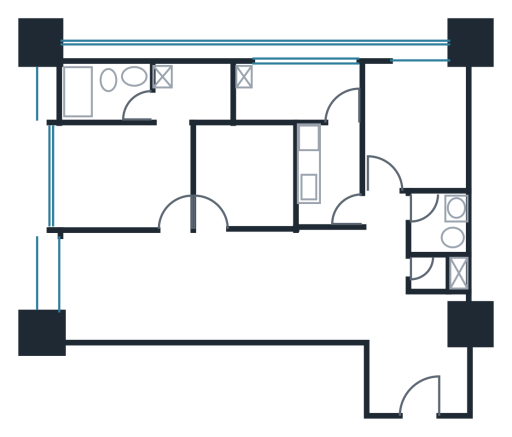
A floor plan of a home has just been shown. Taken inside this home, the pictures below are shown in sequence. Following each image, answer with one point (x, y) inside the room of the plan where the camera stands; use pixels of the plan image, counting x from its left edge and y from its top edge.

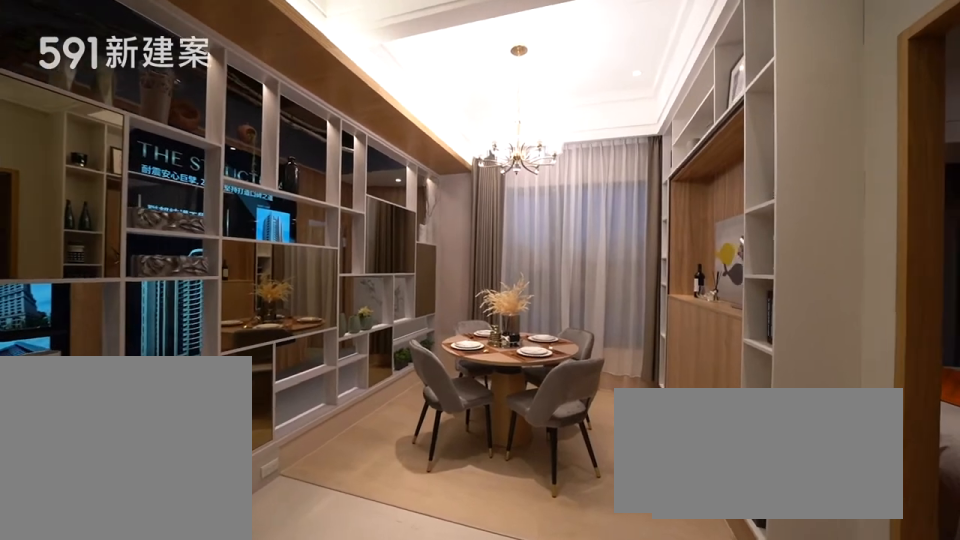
(107, 285)
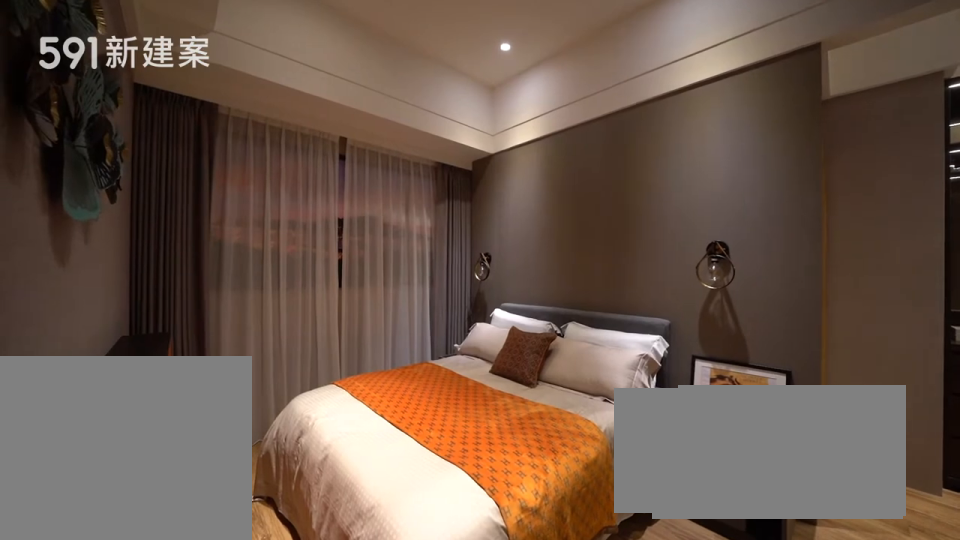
(138, 154)
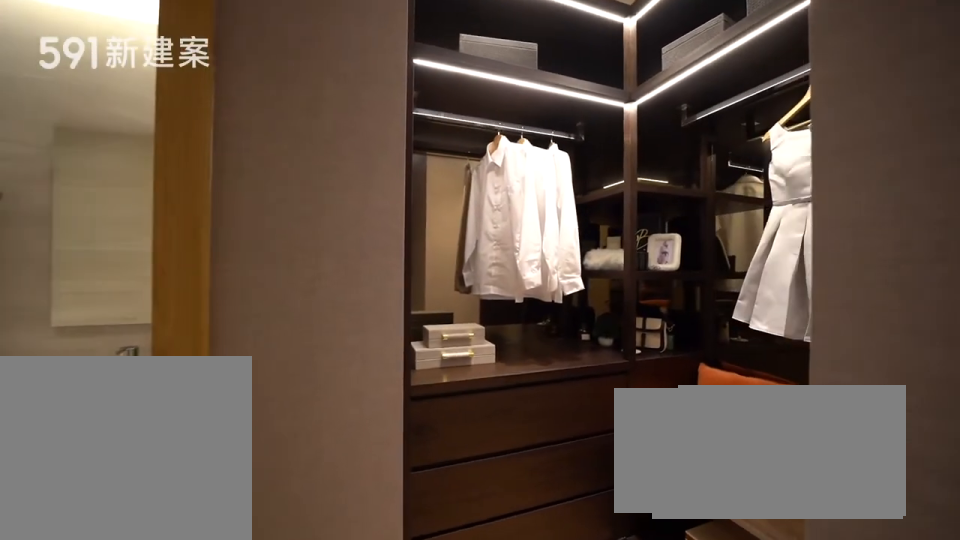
(138, 154)
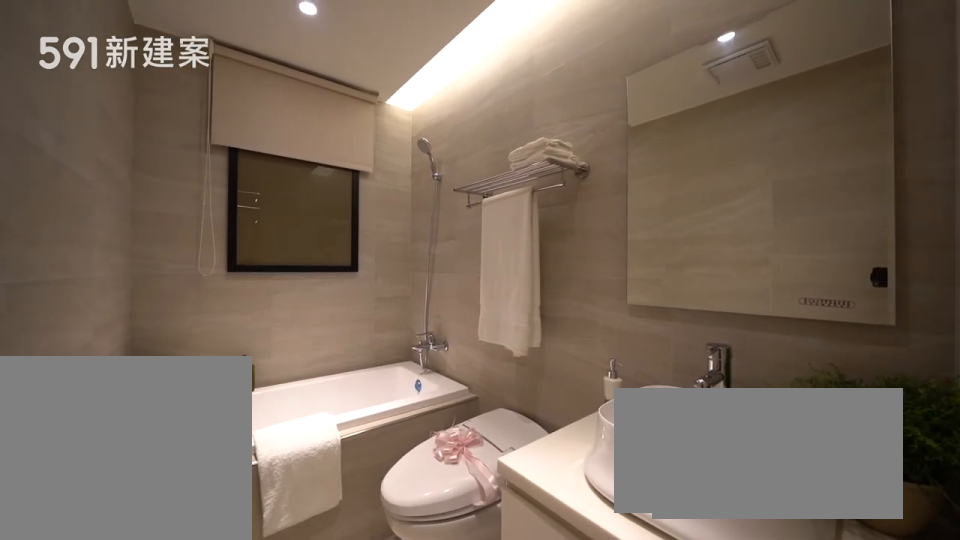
(104, 91)
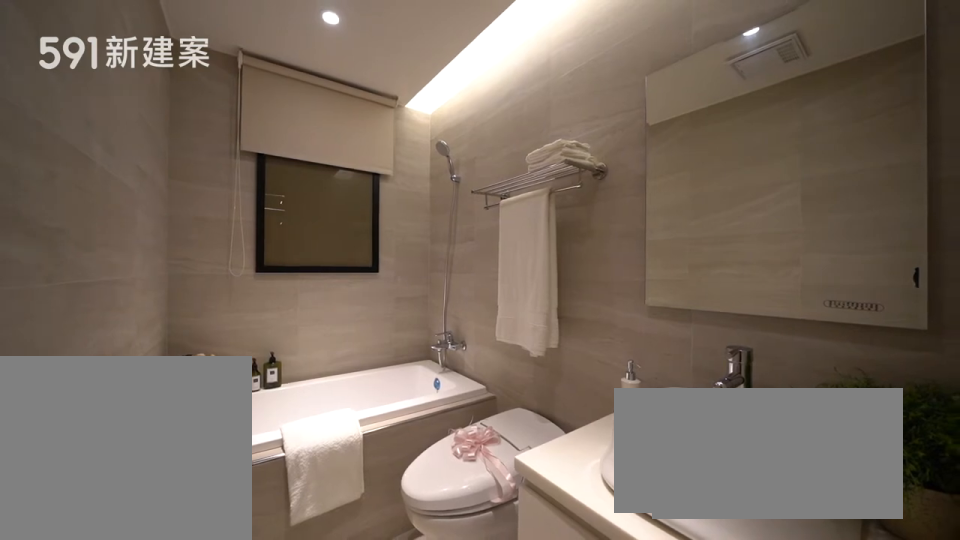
(104, 91)
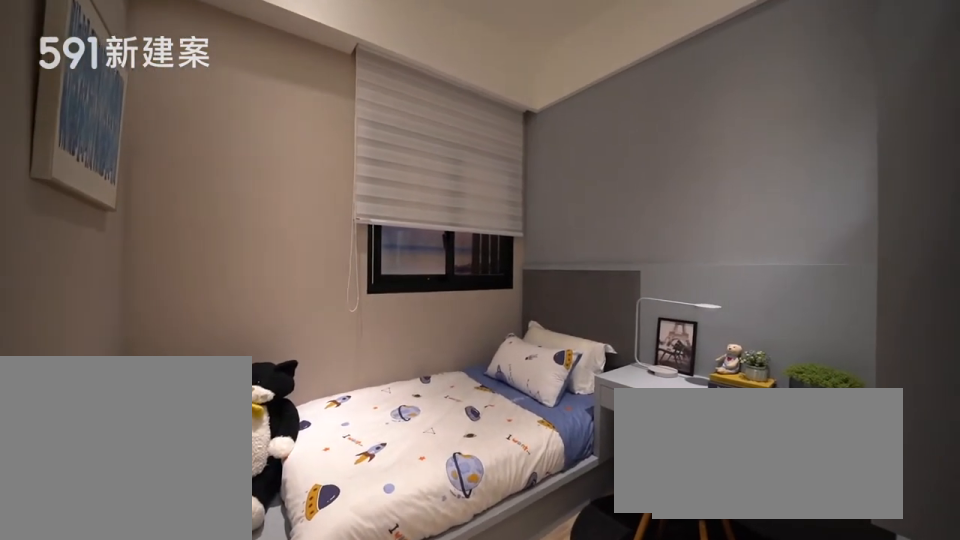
(247, 173)
